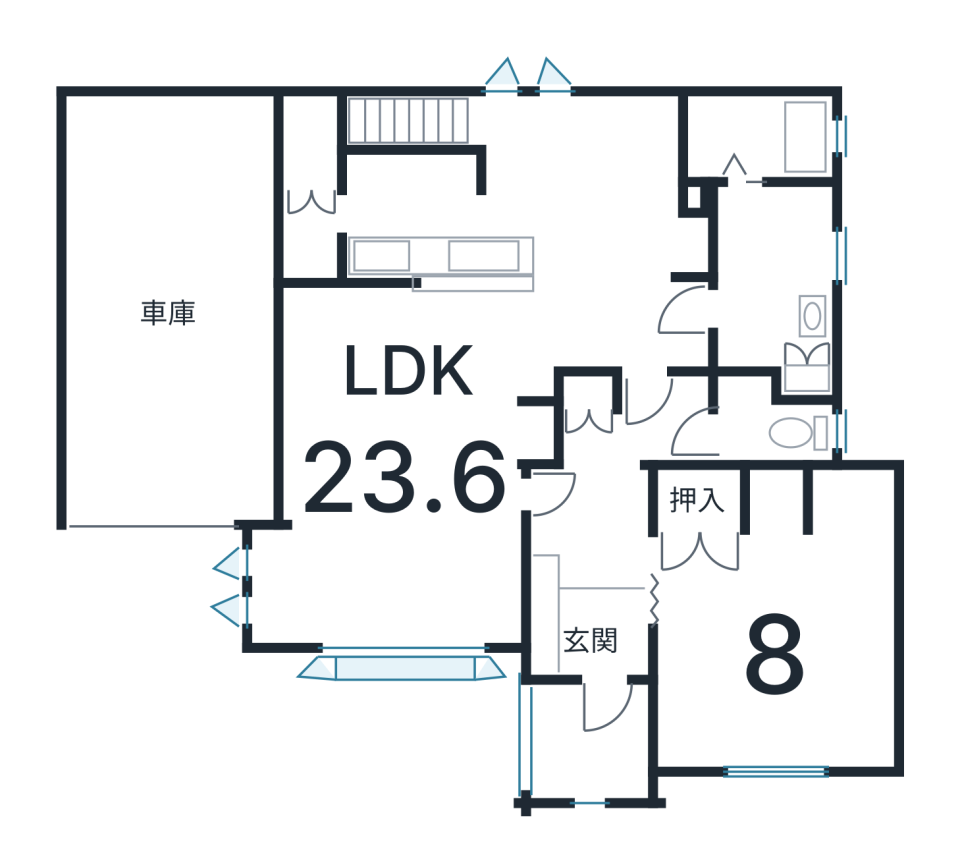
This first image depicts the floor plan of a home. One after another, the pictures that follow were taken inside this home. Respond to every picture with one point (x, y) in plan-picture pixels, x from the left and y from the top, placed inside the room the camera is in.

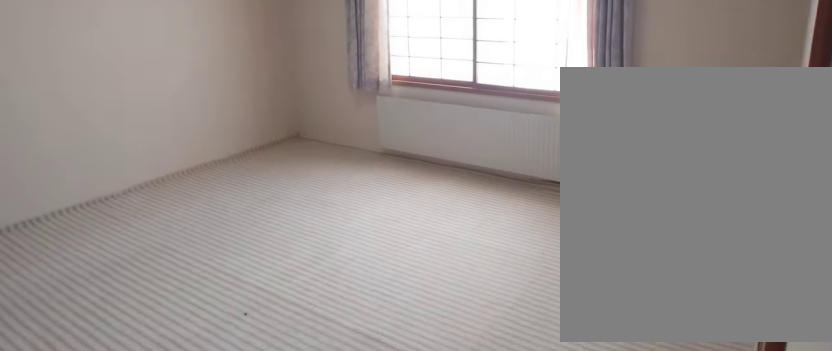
(766, 669)
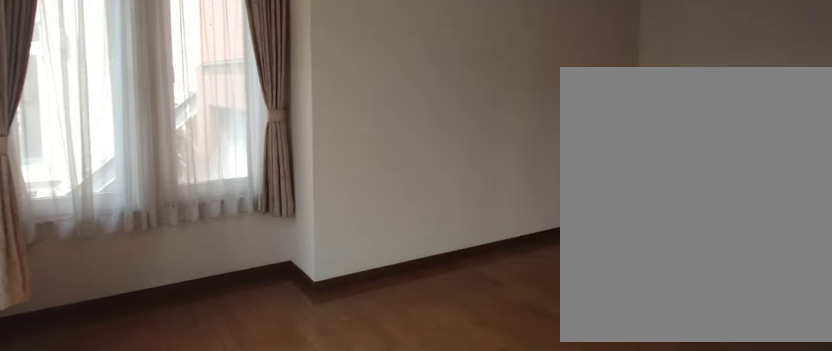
(392, 509)
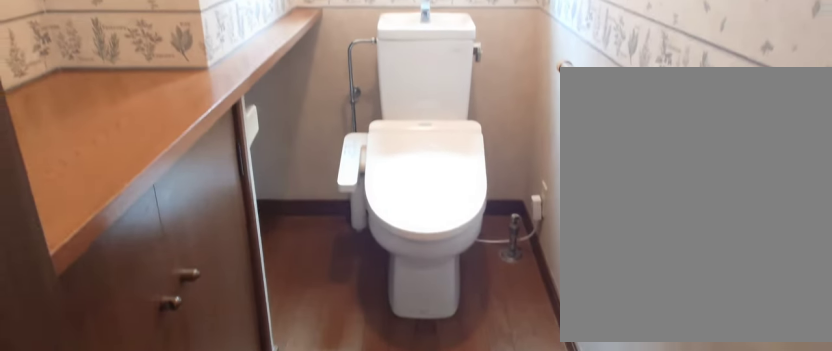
(765, 437)
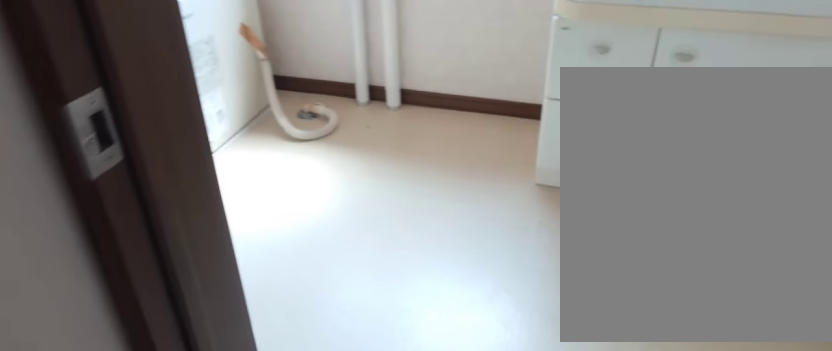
(747, 293)
